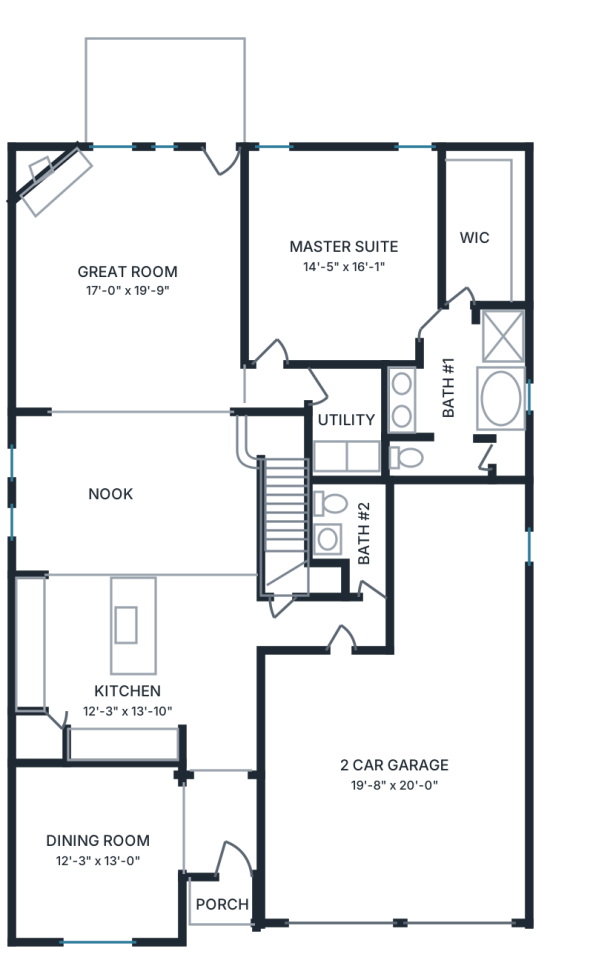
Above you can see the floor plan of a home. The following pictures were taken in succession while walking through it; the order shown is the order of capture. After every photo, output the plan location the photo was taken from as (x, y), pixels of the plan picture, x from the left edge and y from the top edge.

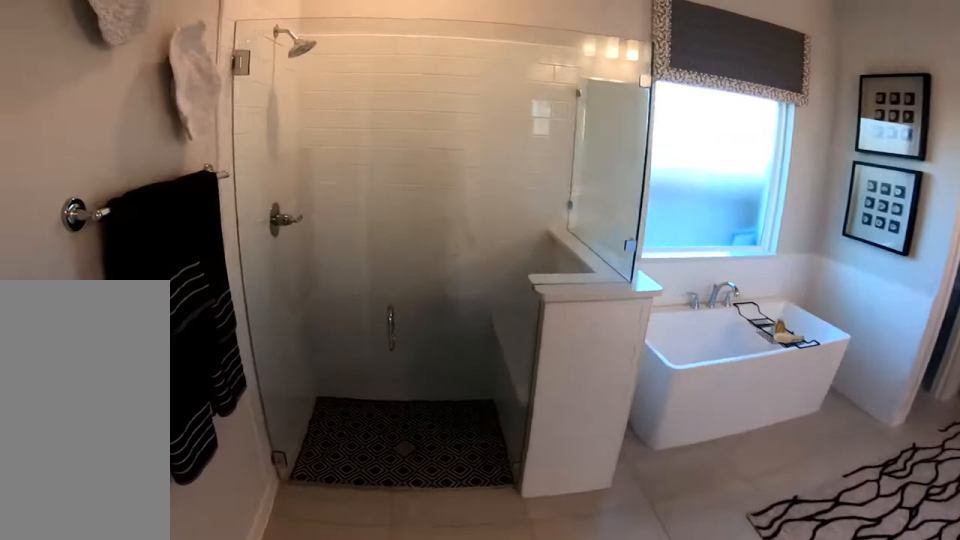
(421, 306)
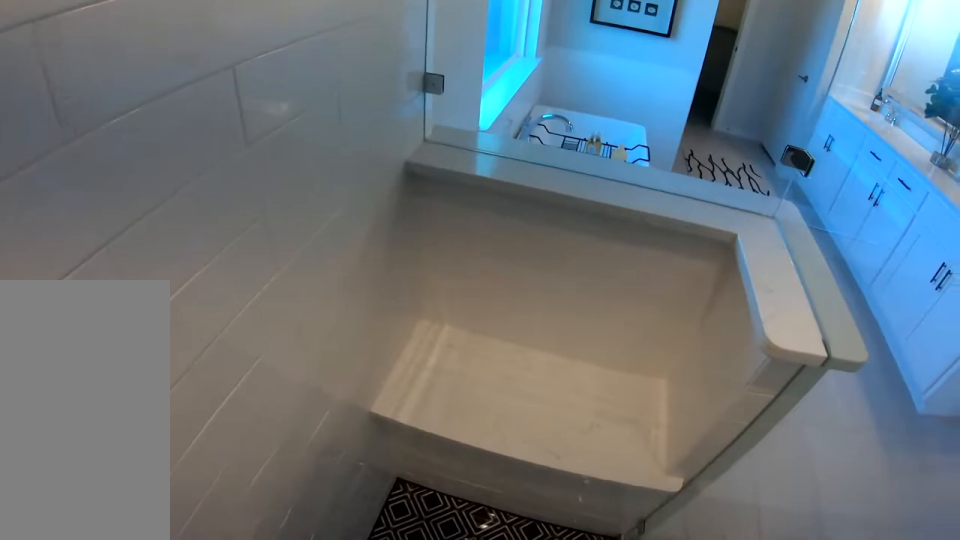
(421, 363)
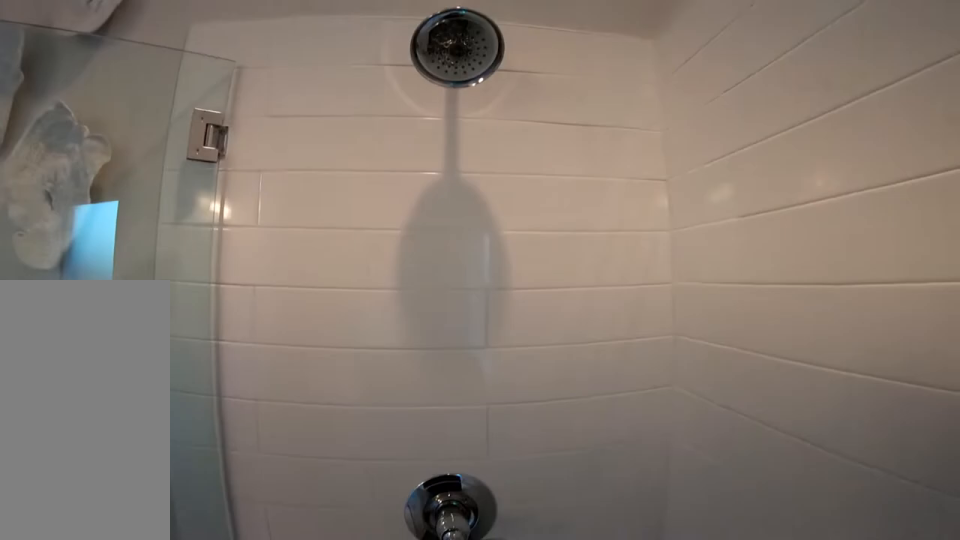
(421, 386)
